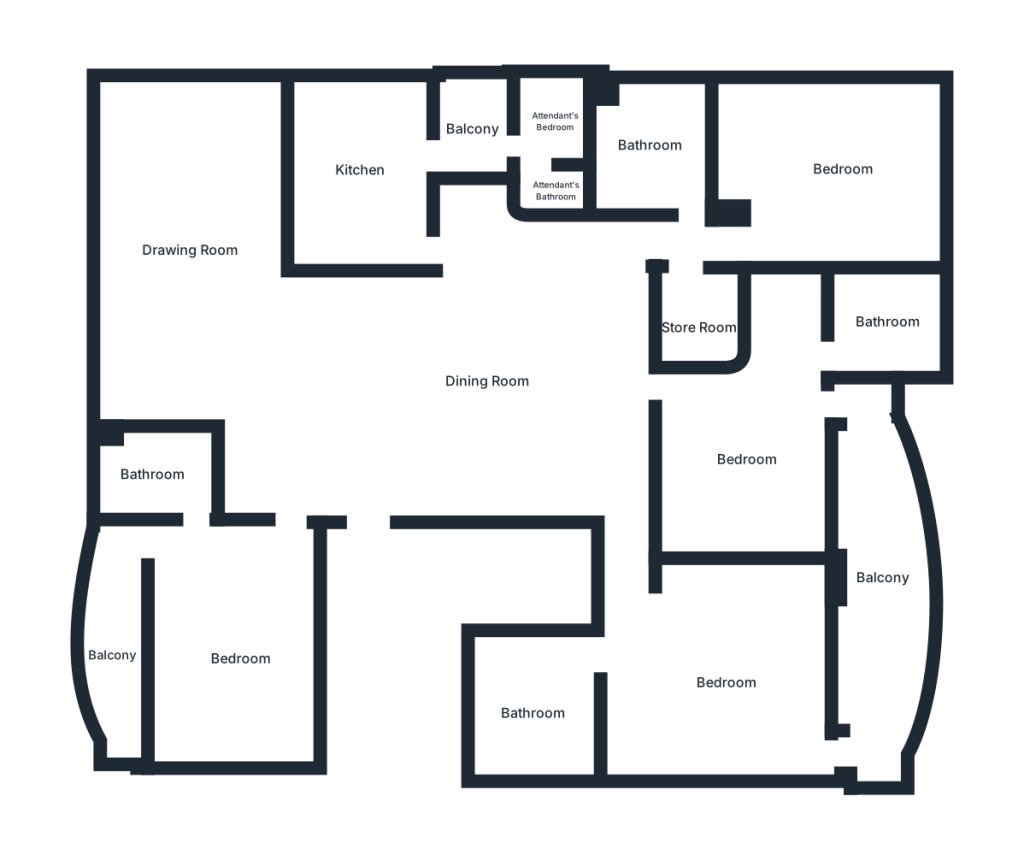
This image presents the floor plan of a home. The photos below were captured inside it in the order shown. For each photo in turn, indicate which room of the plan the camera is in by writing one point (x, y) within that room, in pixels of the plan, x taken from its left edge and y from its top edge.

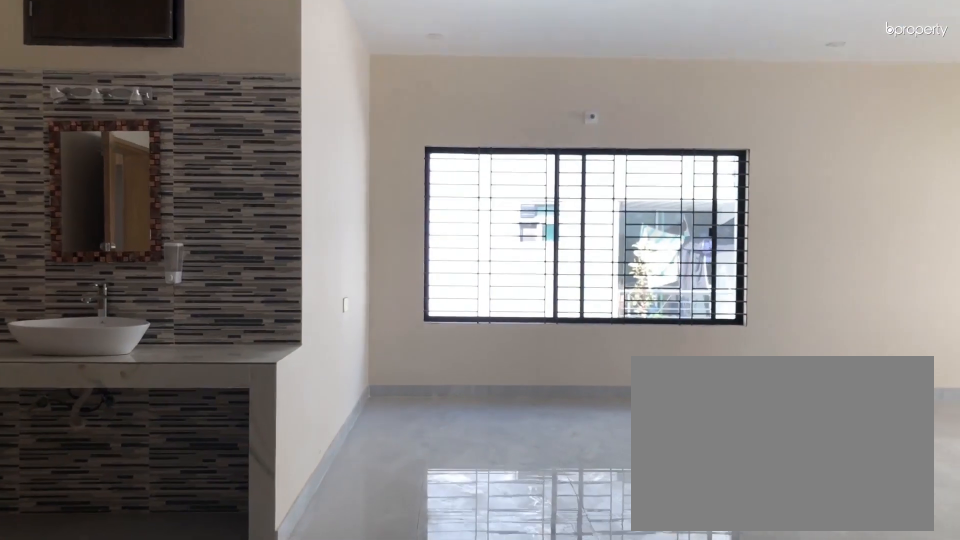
(413, 374)
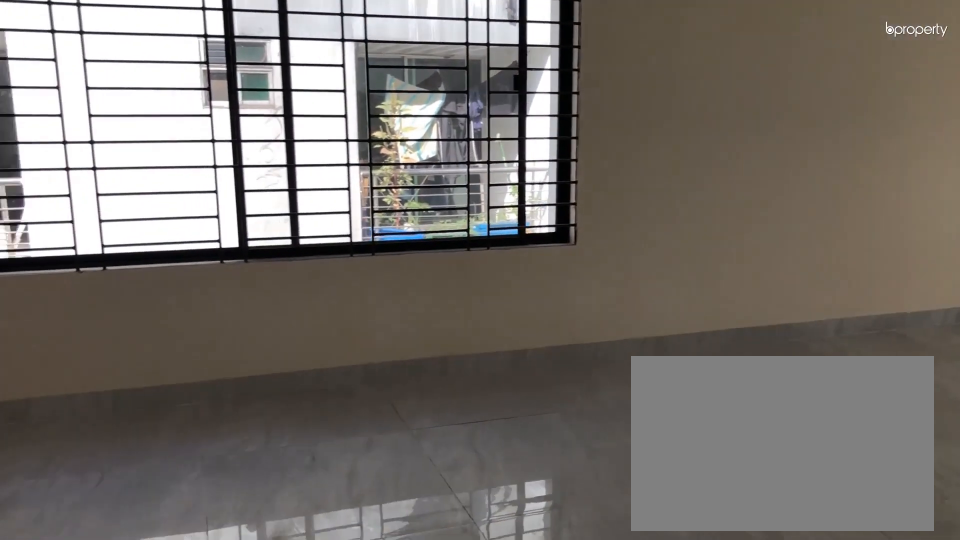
(186, 222)
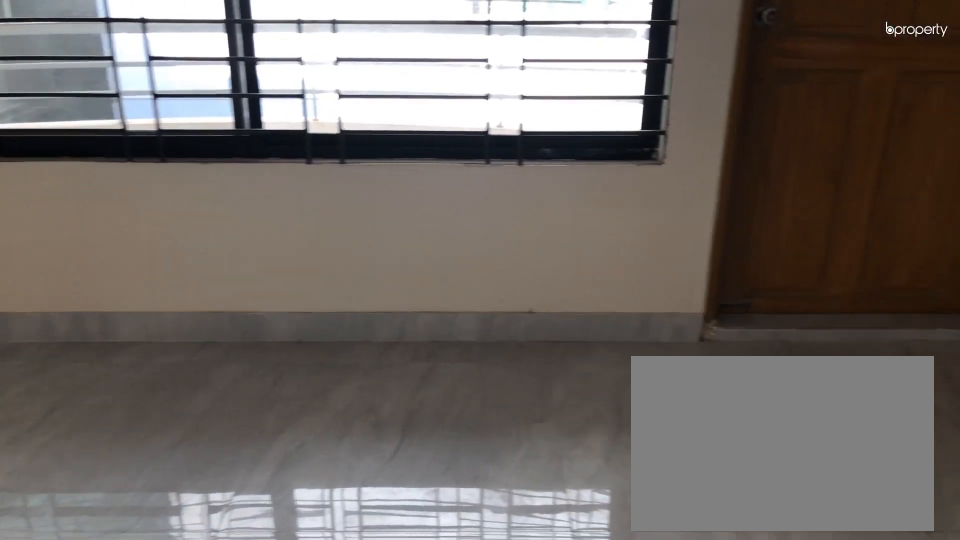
(232, 660)
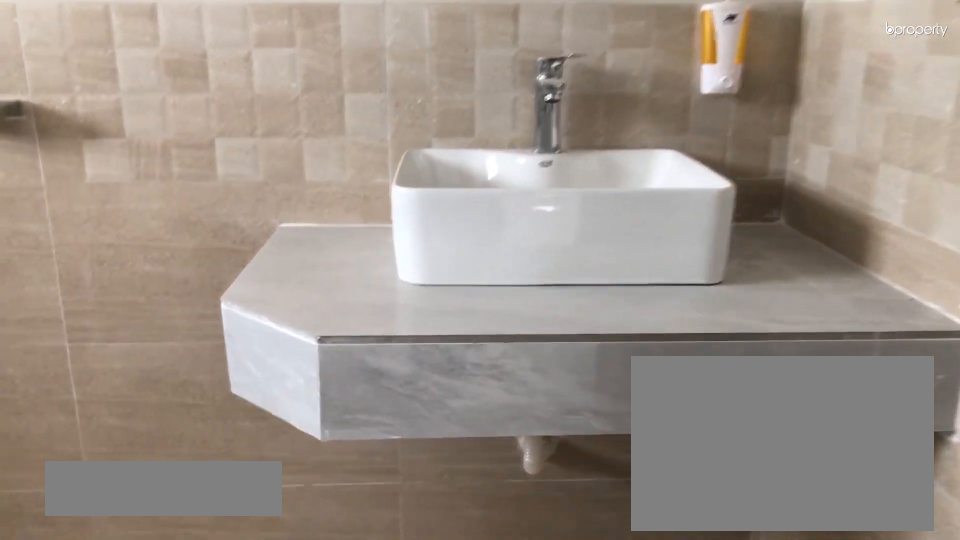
(156, 472)
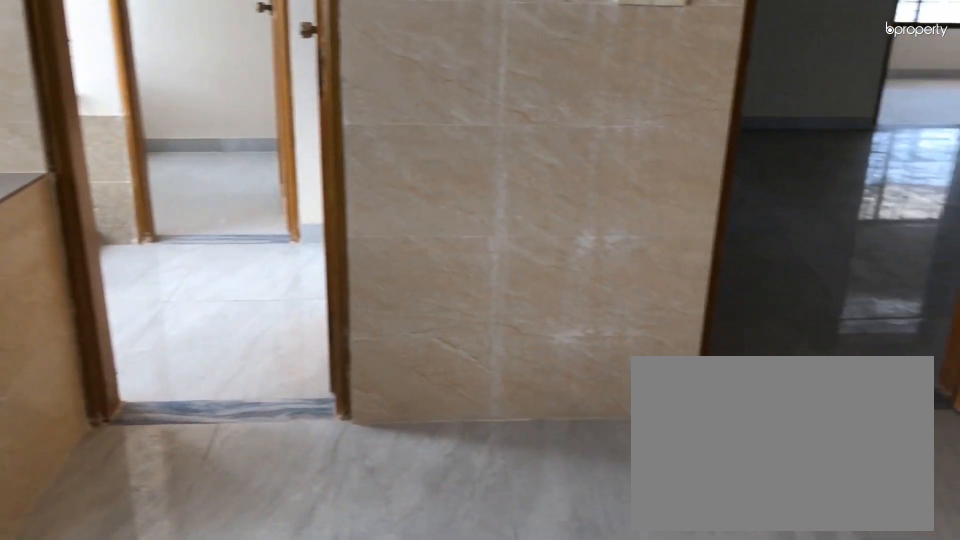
(360, 165)
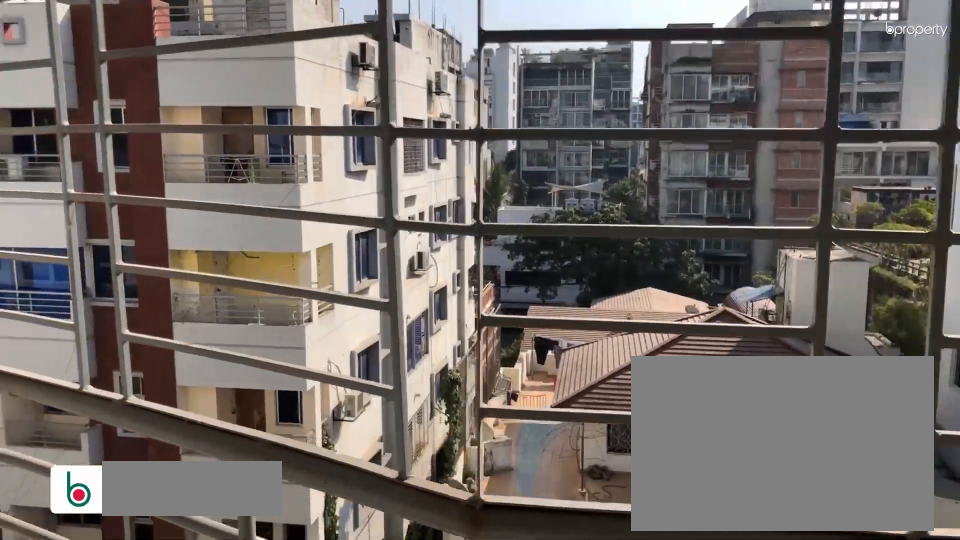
(874, 698)
